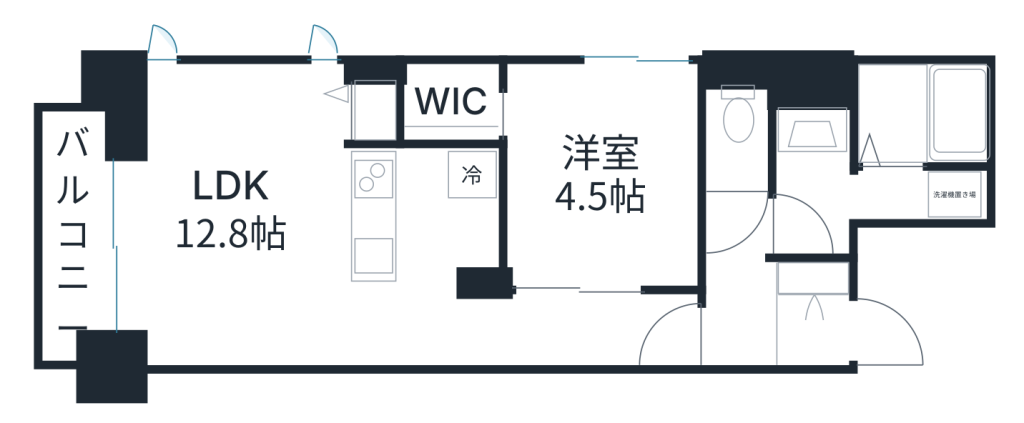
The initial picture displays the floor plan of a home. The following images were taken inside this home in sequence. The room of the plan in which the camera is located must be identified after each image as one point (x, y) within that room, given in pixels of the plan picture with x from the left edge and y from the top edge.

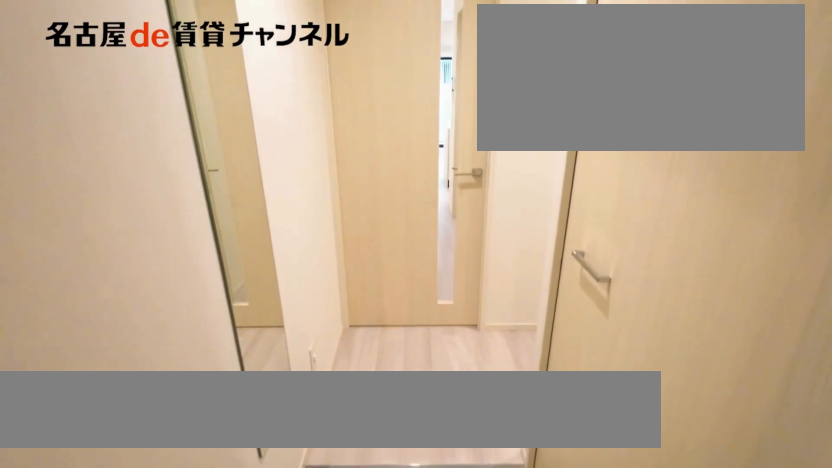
(815, 274)
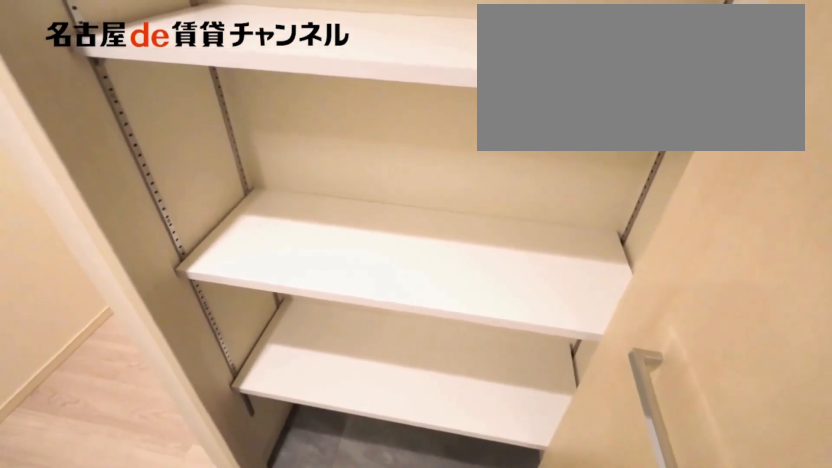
(815, 274)
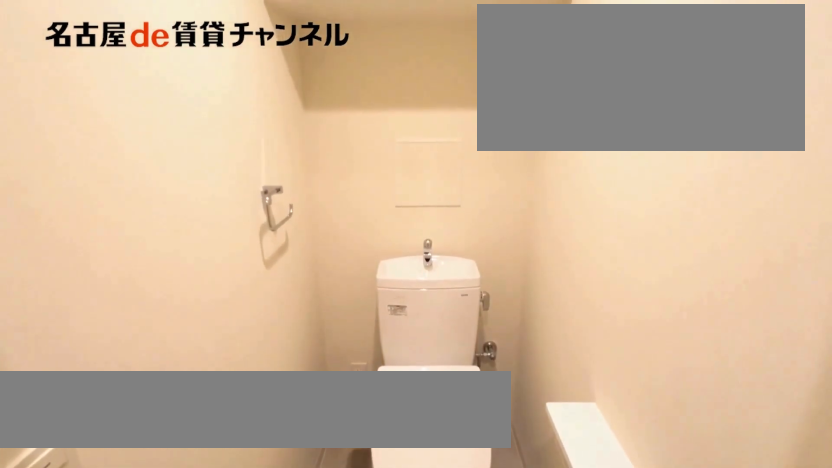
(739, 125)
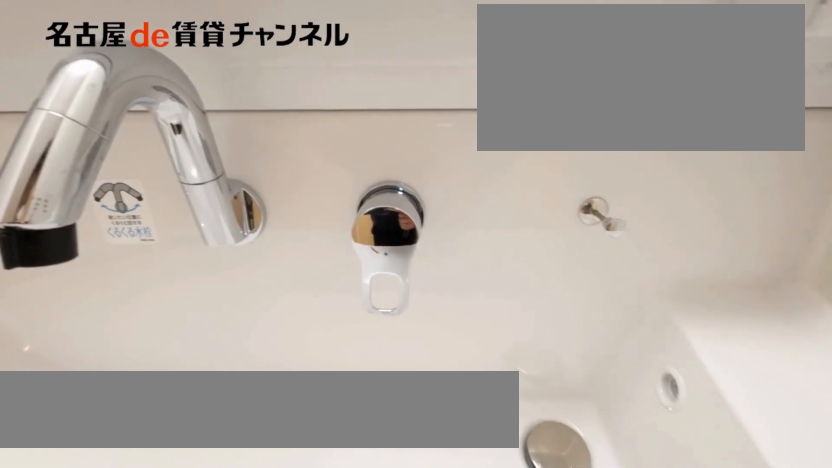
(873, 196)
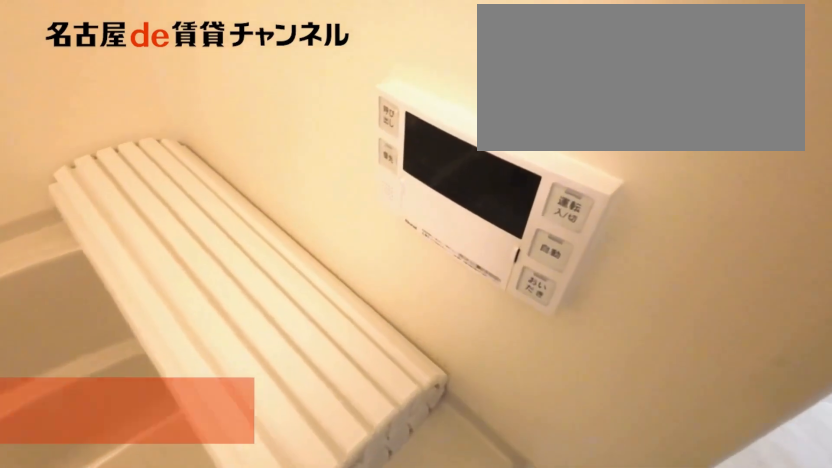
(871, 150)
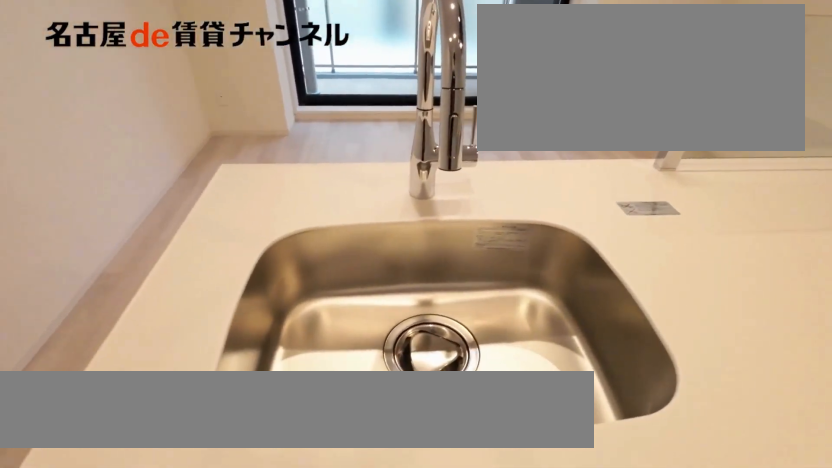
(427, 219)
